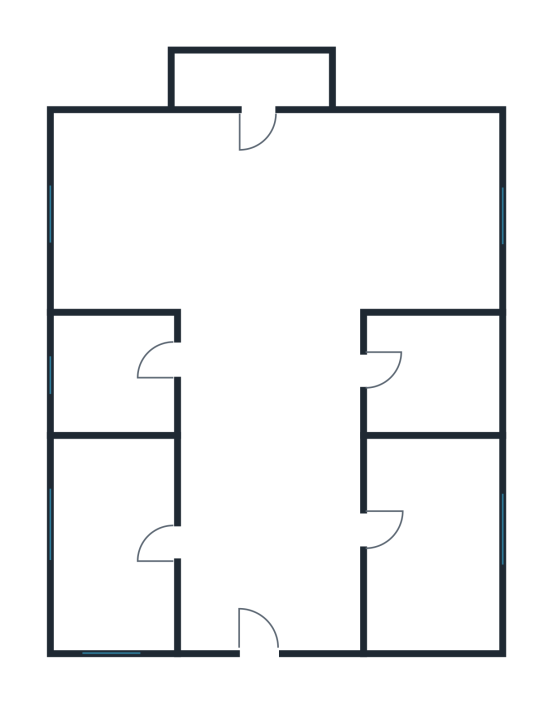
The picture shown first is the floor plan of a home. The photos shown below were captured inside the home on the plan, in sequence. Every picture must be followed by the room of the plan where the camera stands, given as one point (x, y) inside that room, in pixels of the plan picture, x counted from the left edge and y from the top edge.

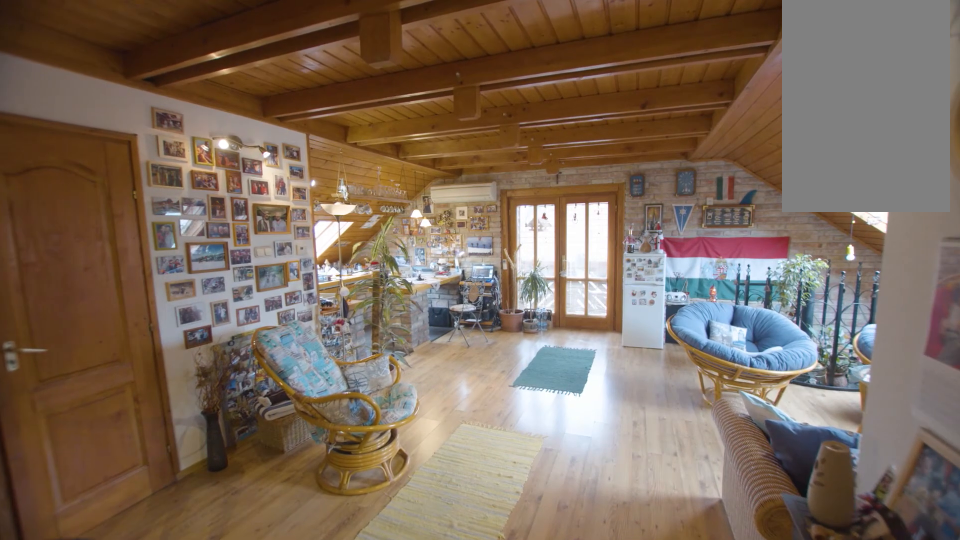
(268, 583)
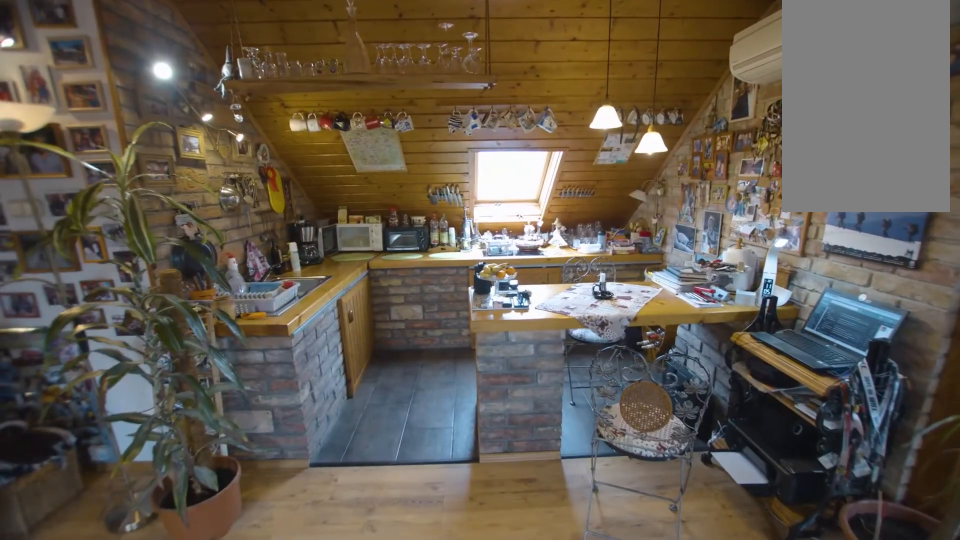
(124, 208)
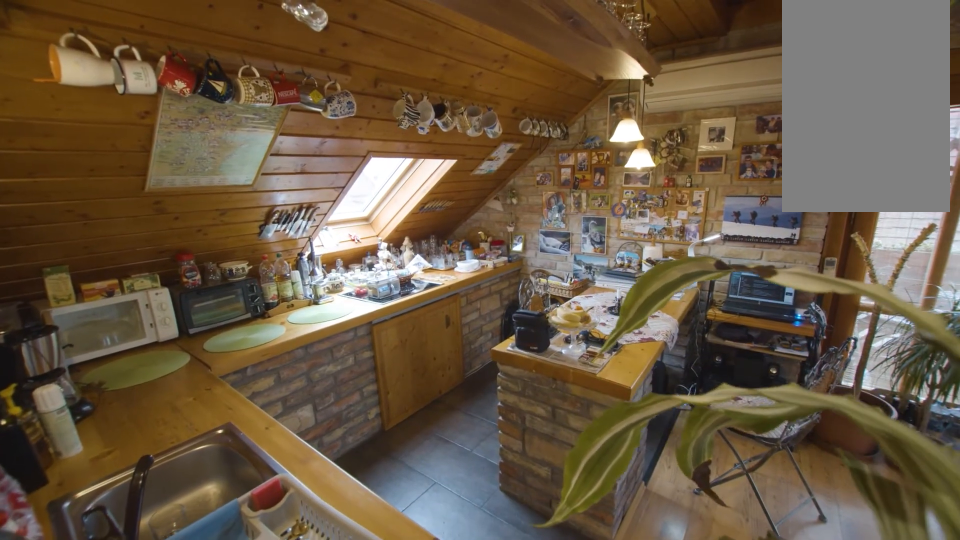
(123, 208)
